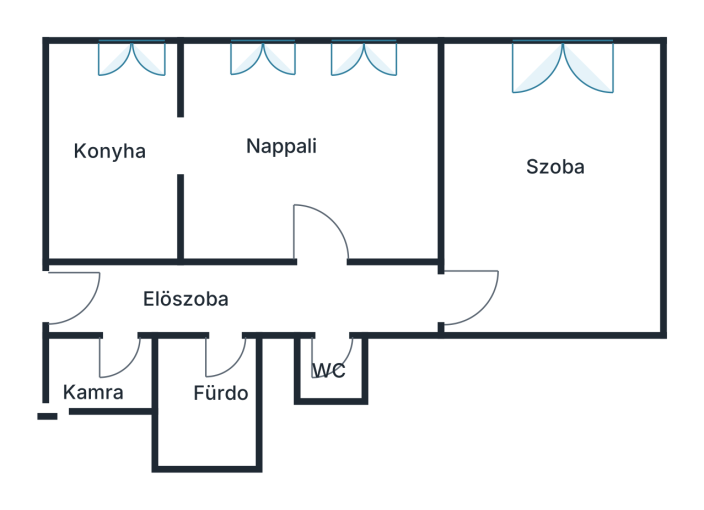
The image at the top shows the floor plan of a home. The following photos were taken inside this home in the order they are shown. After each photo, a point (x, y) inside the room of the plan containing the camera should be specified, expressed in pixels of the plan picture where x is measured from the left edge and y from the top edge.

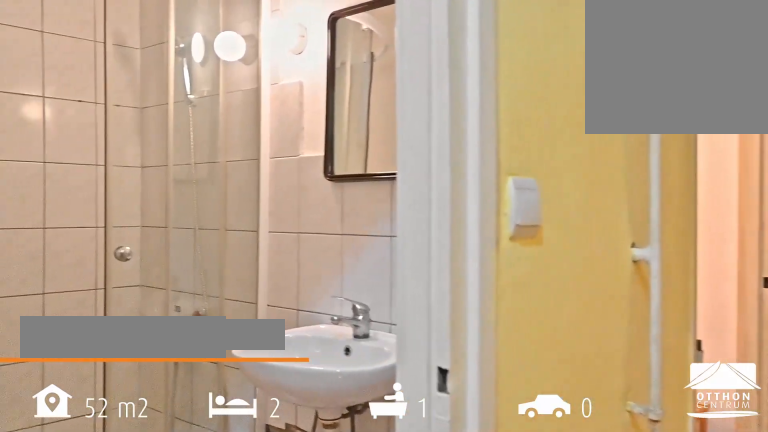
(208, 409)
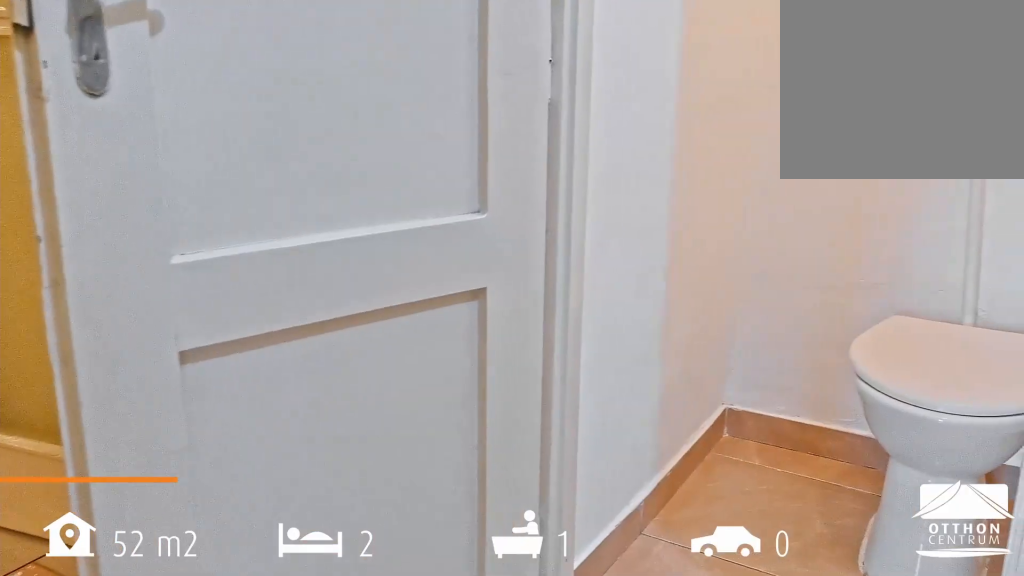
(332, 368)
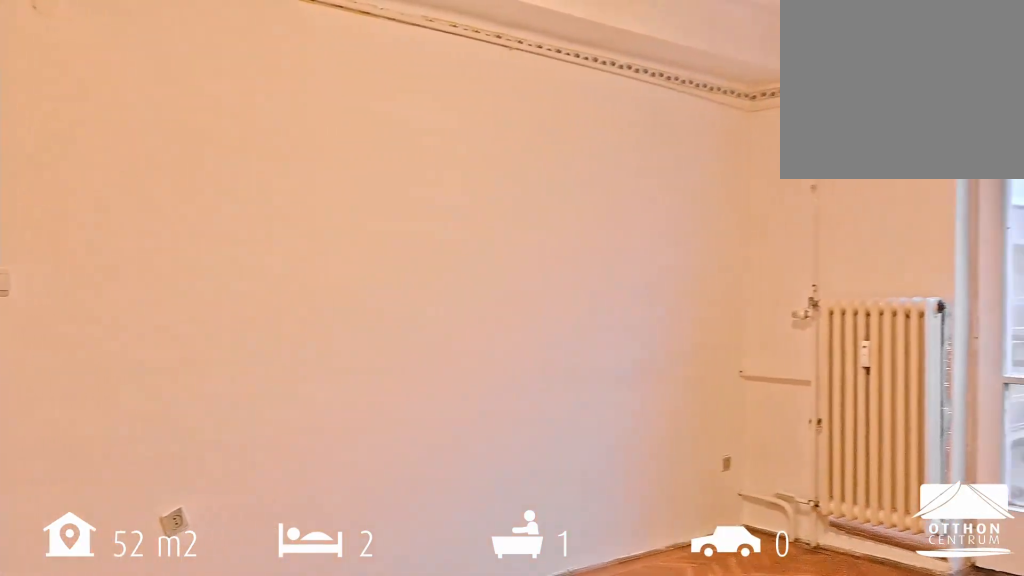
(556, 202)
